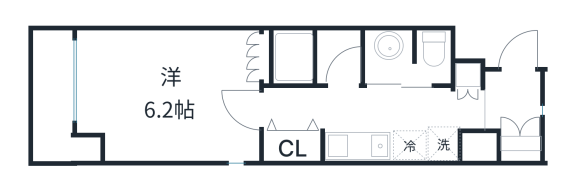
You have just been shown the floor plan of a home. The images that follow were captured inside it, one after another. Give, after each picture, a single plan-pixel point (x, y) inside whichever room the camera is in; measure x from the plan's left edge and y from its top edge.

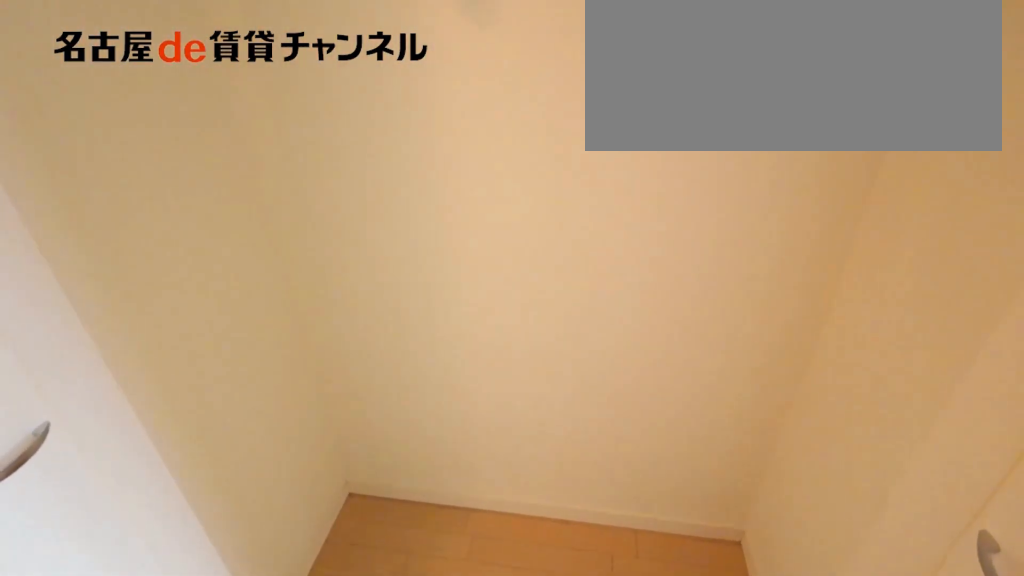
(294, 145)
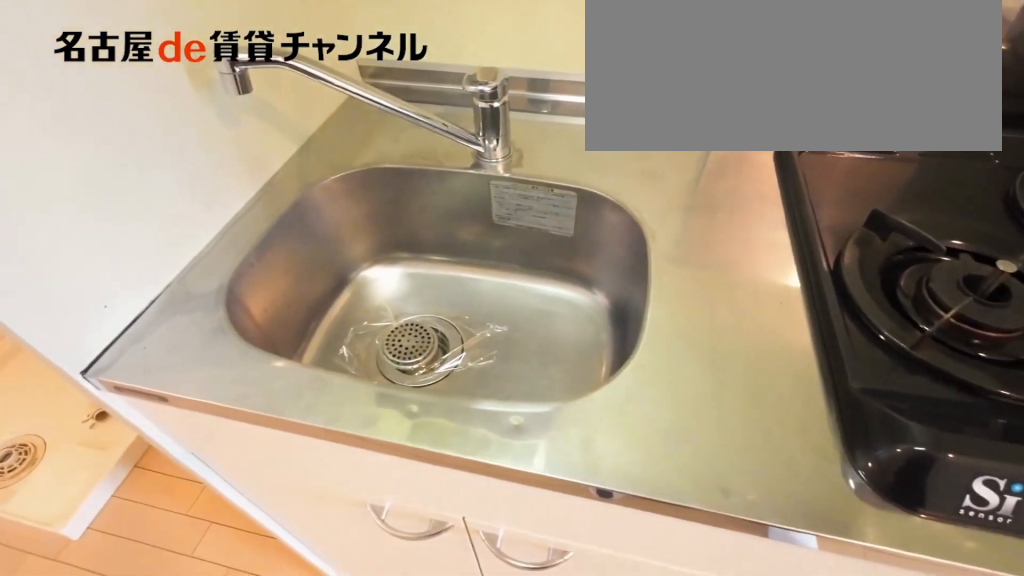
(372, 146)
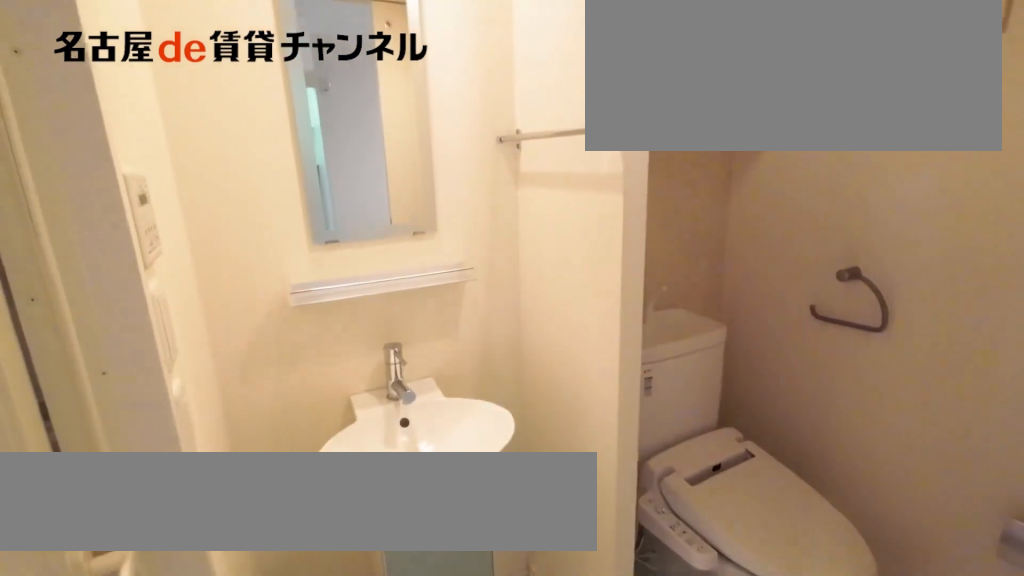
(408, 58)
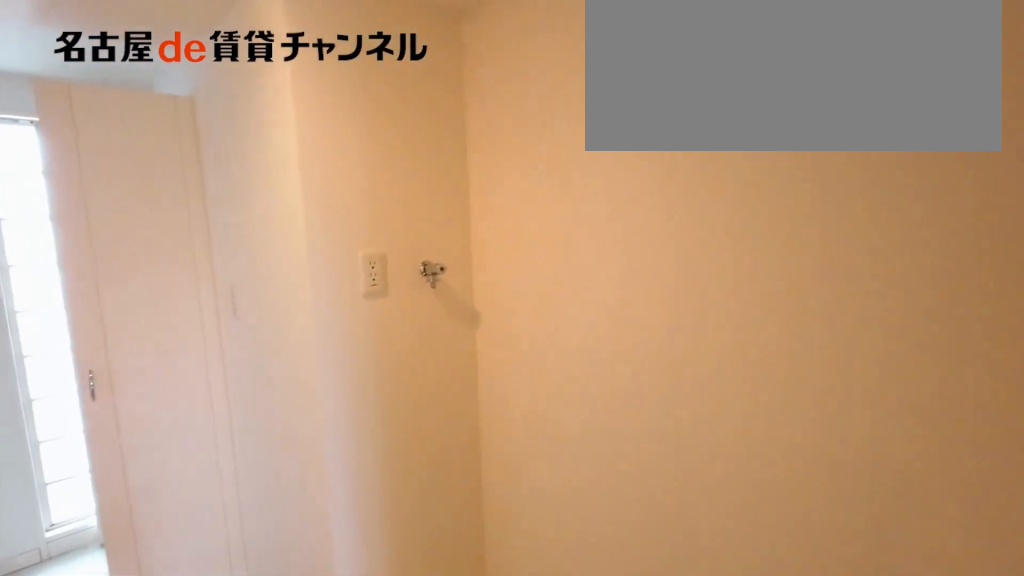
(444, 143)
